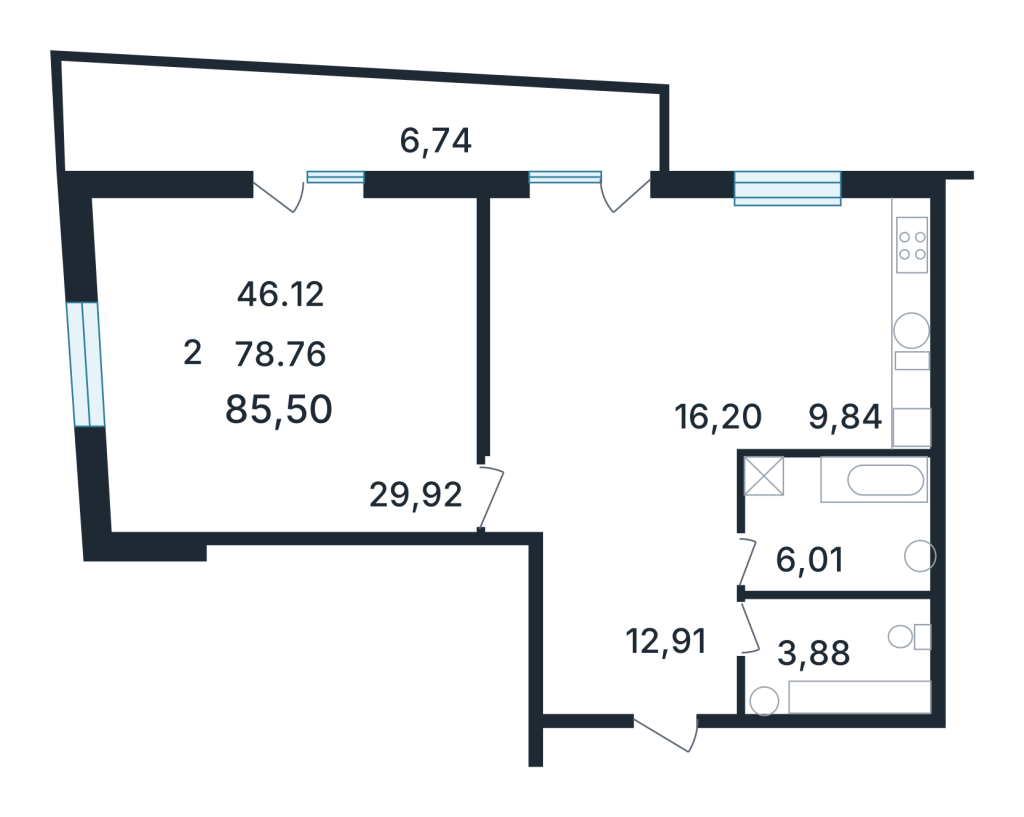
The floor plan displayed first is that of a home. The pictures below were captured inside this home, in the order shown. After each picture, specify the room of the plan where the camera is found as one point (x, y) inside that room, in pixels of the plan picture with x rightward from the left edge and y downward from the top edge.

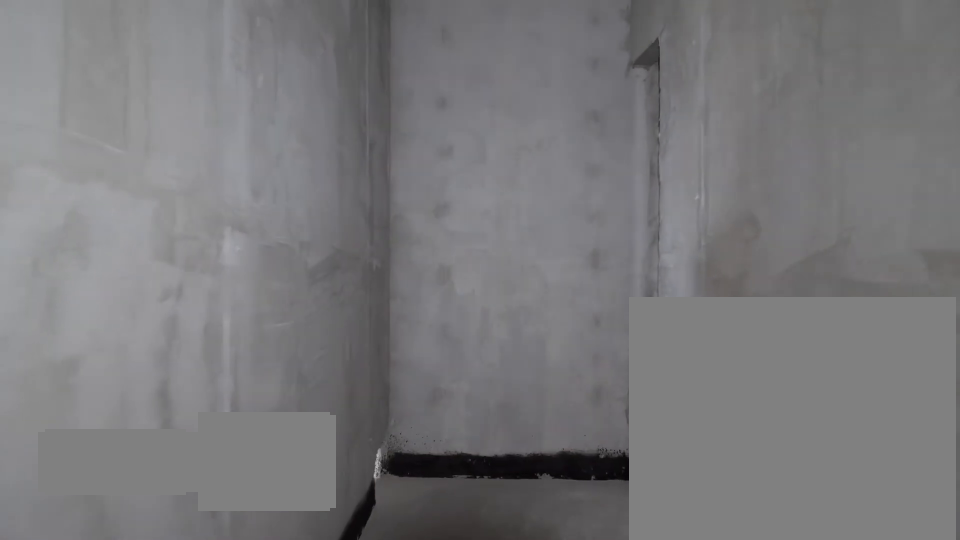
(829, 644)
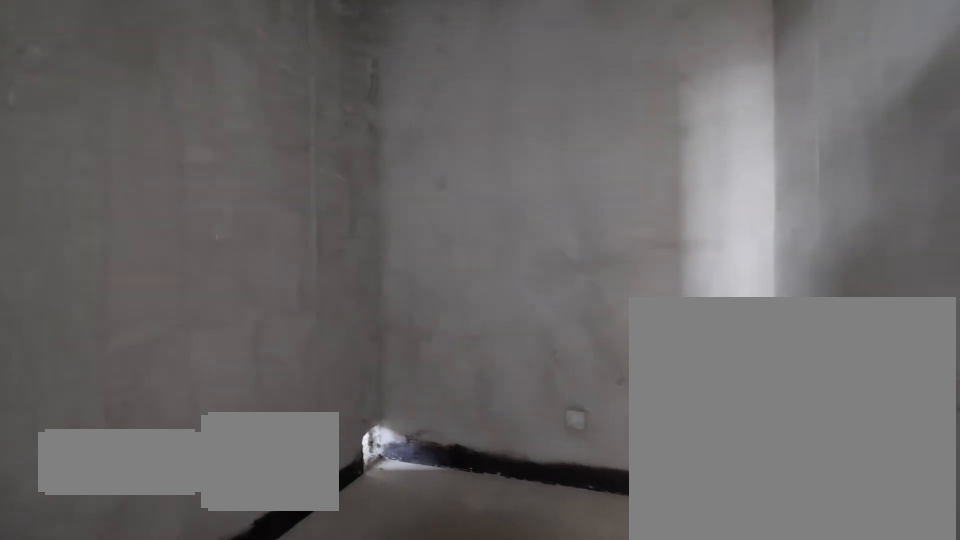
(837, 523)
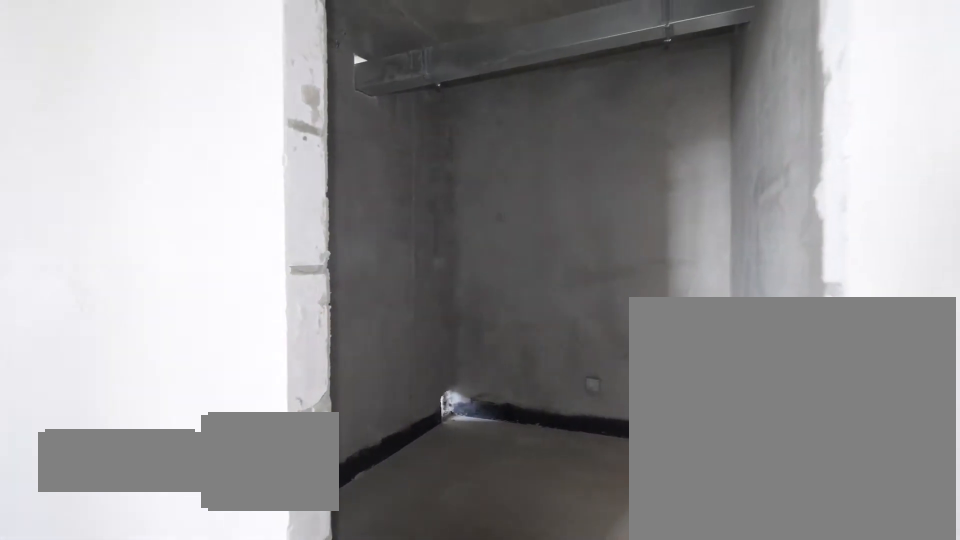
(837, 523)
